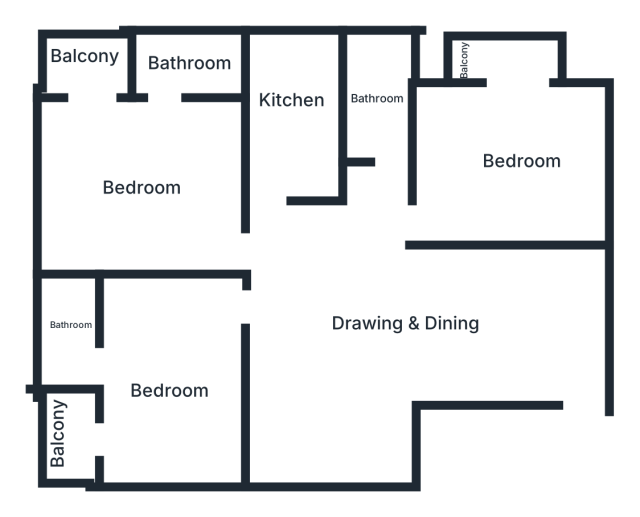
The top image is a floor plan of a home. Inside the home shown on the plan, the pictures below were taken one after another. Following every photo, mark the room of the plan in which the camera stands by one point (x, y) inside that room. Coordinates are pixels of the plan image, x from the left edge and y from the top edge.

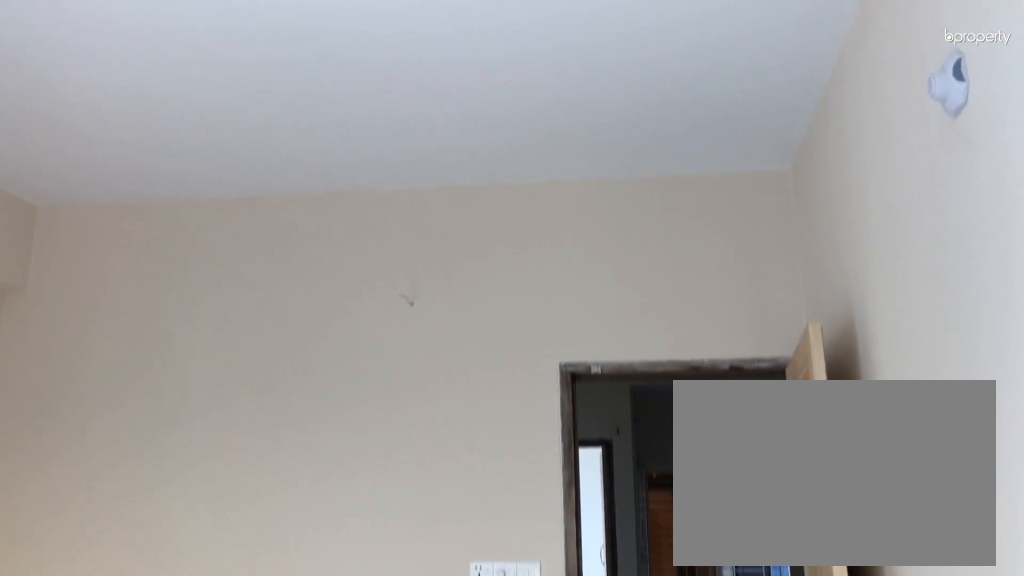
(134, 173)
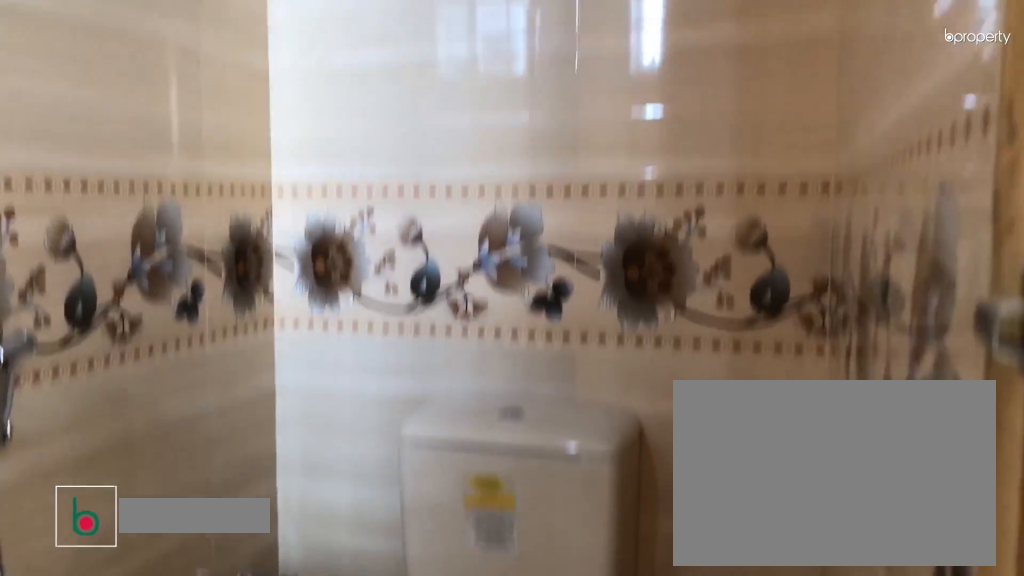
(194, 66)
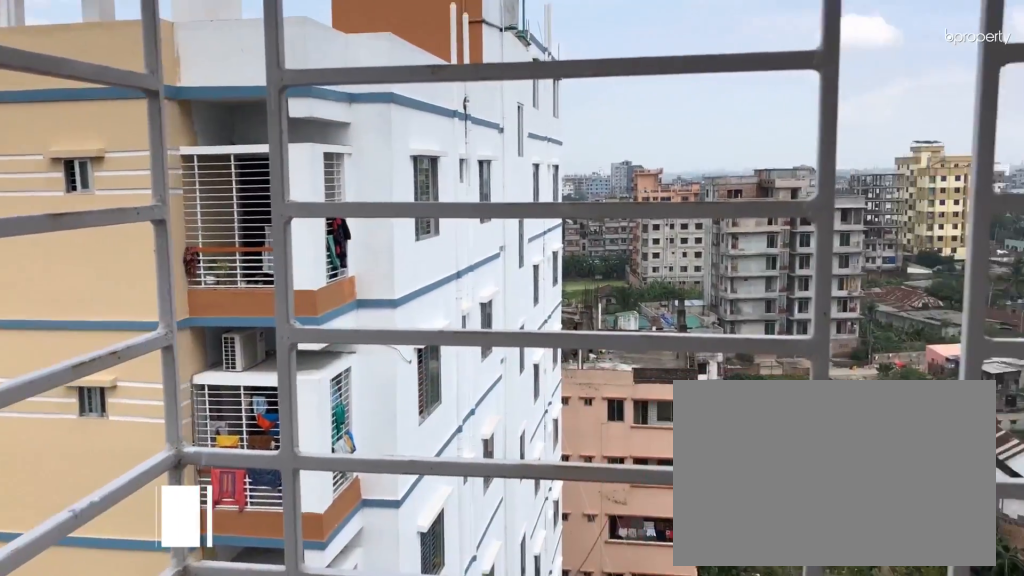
(82, 64)
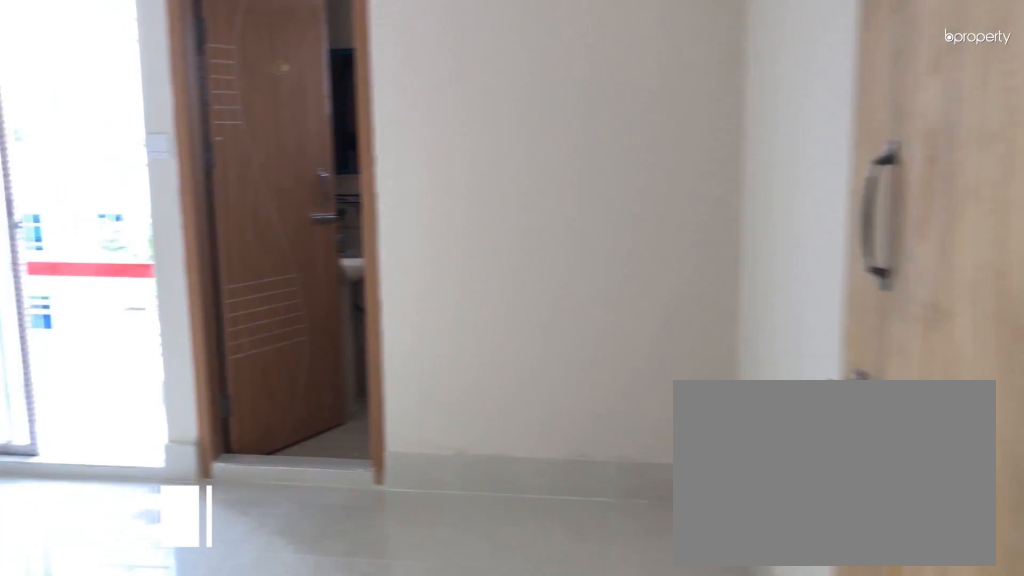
(171, 378)
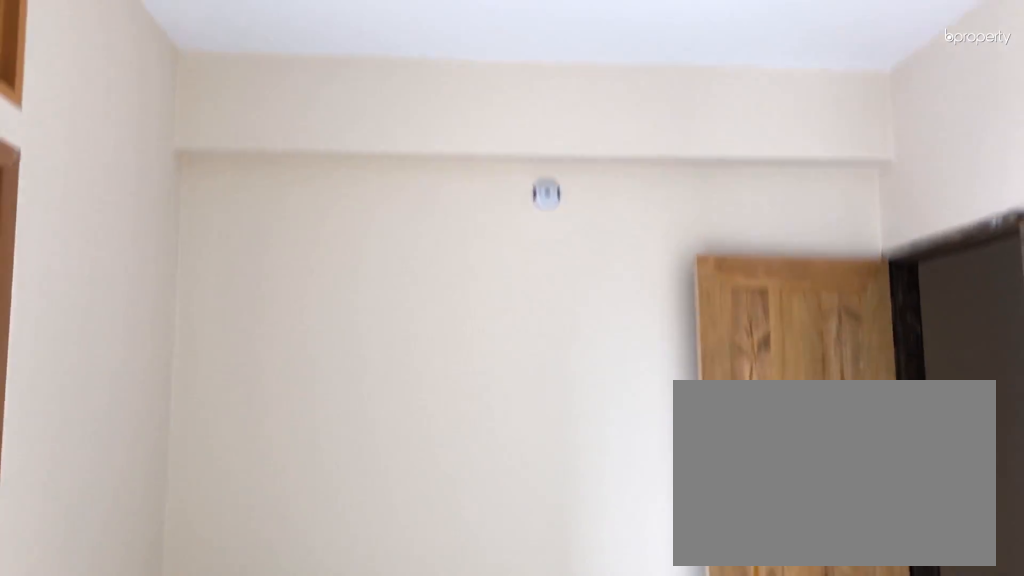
(171, 378)
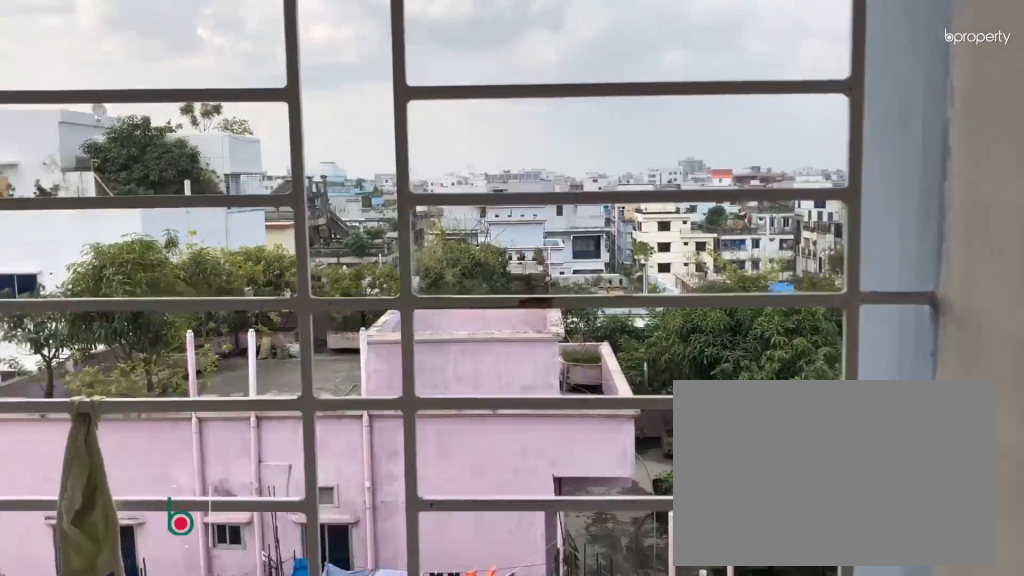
(68, 435)
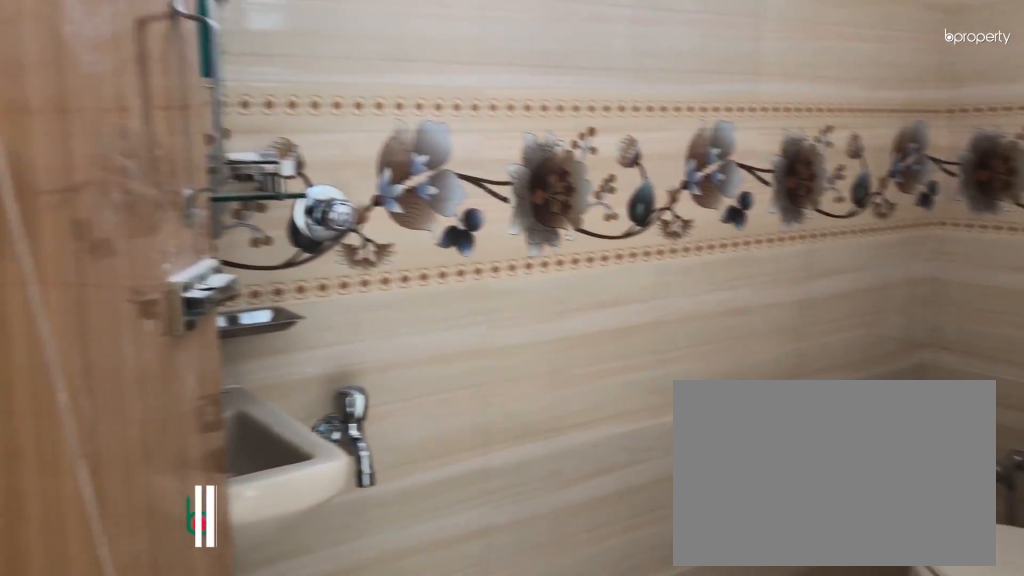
(66, 328)
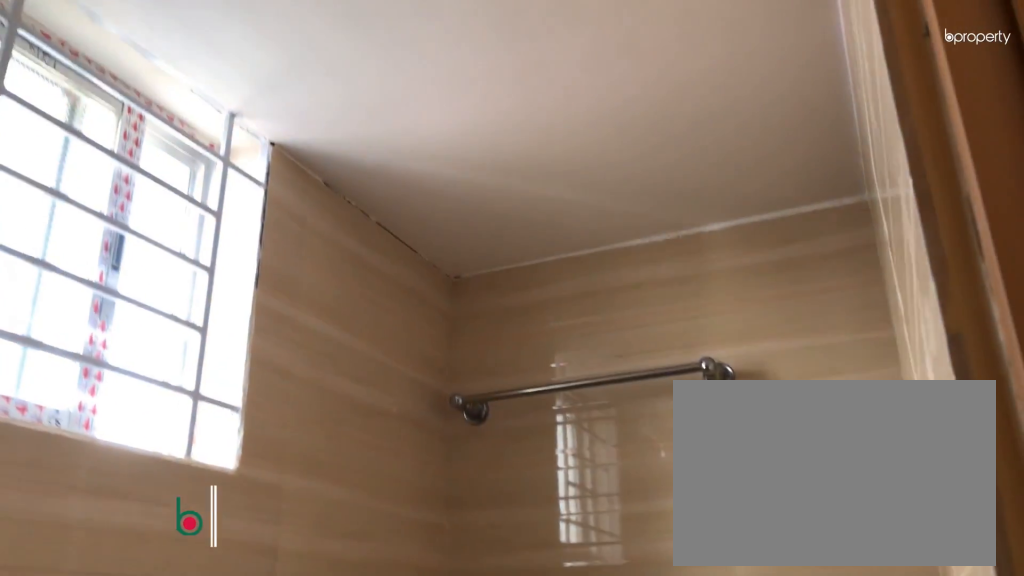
(66, 328)
